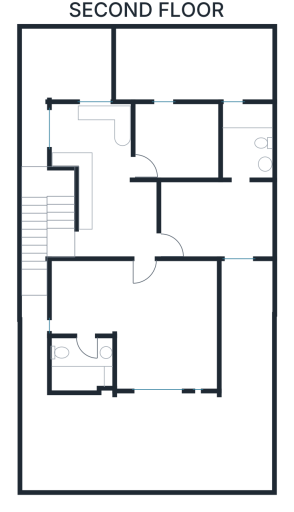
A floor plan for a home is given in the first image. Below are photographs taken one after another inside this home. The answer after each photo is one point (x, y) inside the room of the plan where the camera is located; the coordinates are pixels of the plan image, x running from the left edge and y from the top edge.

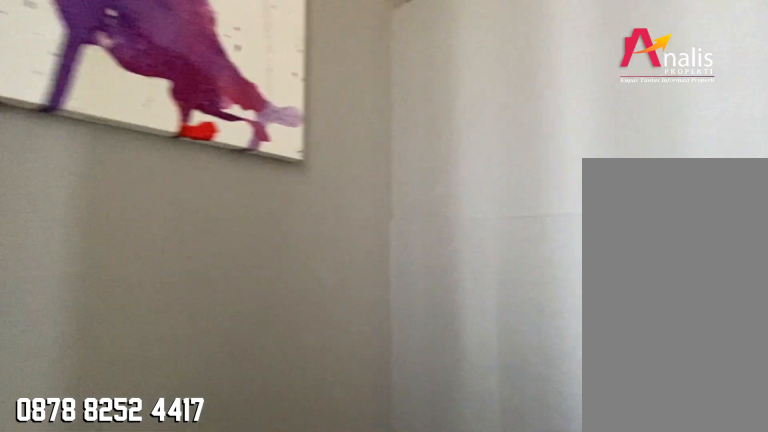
(46, 224)
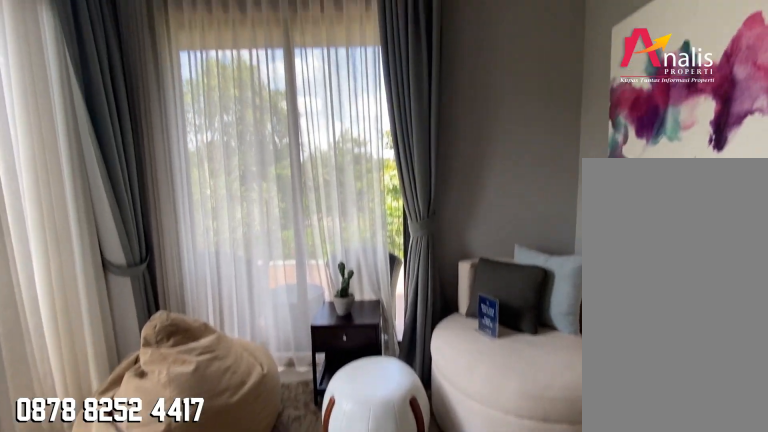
(100, 183)
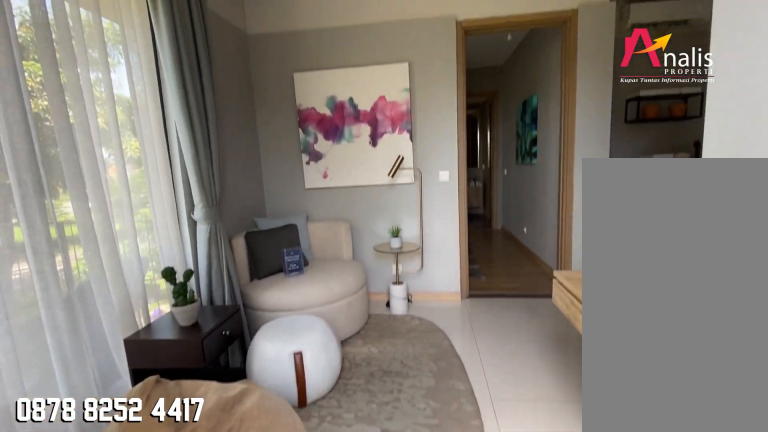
(97, 181)
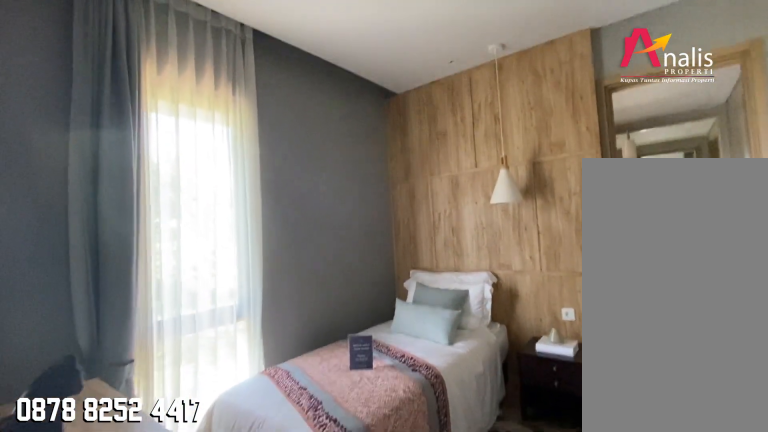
(176, 141)
